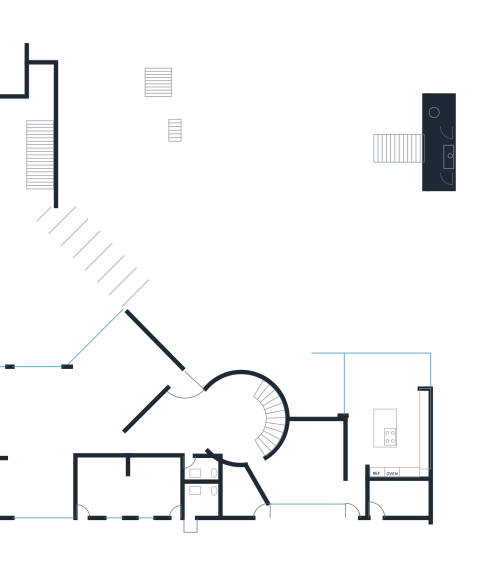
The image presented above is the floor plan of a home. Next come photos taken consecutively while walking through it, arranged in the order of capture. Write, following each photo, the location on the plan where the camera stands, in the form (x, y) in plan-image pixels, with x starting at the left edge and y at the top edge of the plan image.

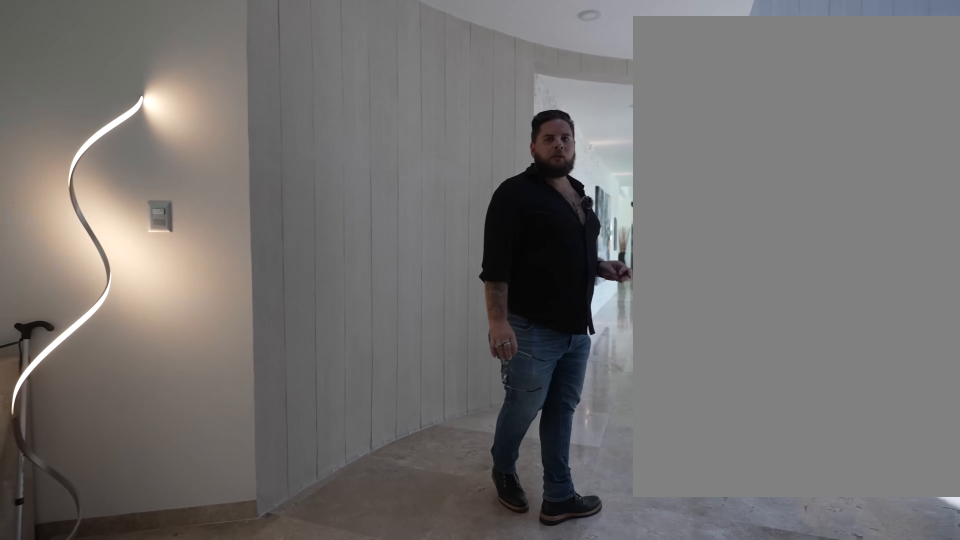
(254, 446)
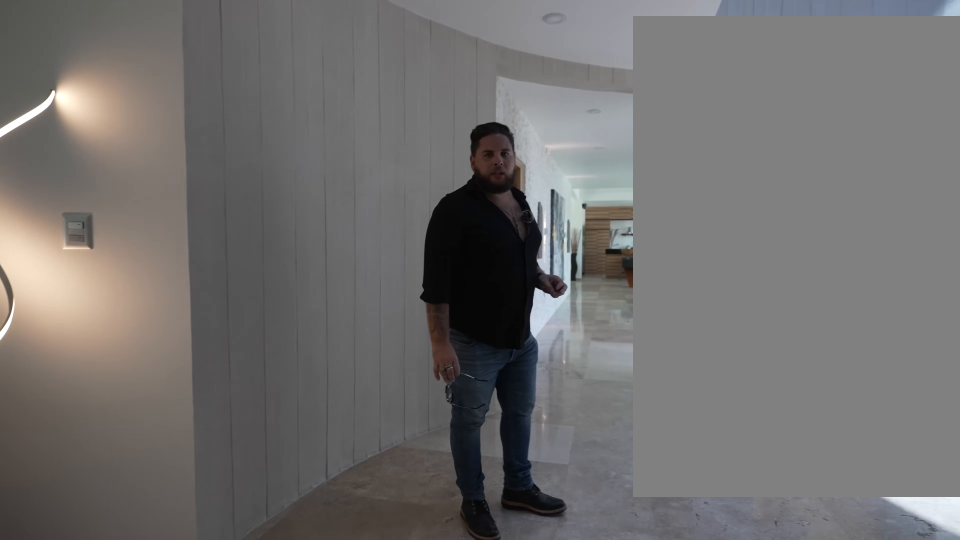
(244, 447)
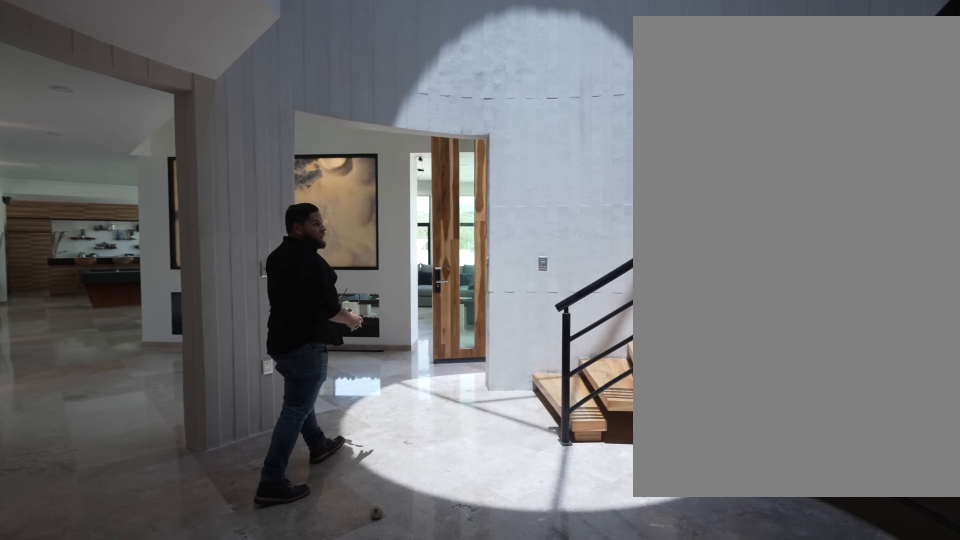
(240, 447)
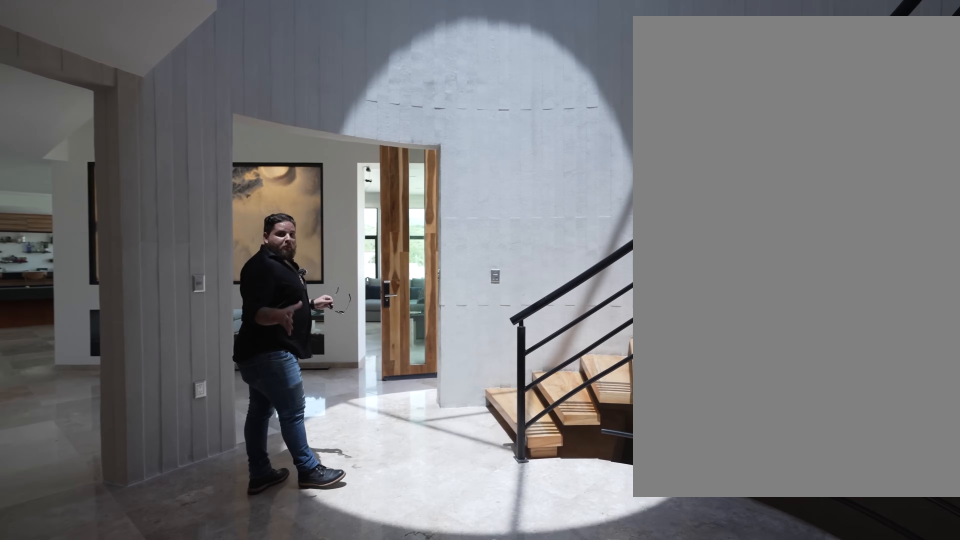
(233, 444)
